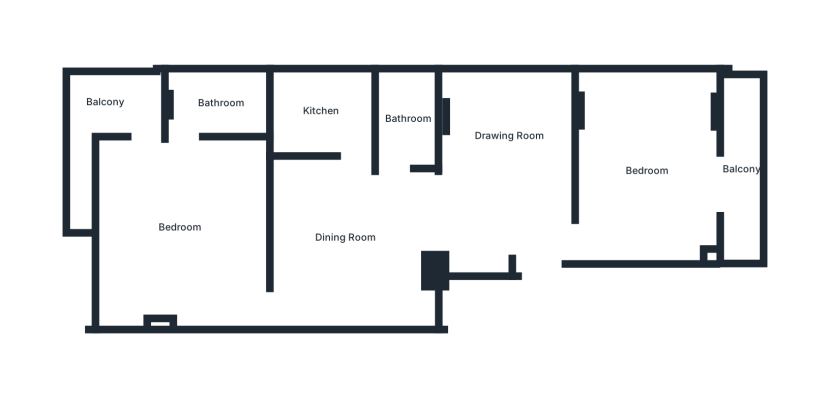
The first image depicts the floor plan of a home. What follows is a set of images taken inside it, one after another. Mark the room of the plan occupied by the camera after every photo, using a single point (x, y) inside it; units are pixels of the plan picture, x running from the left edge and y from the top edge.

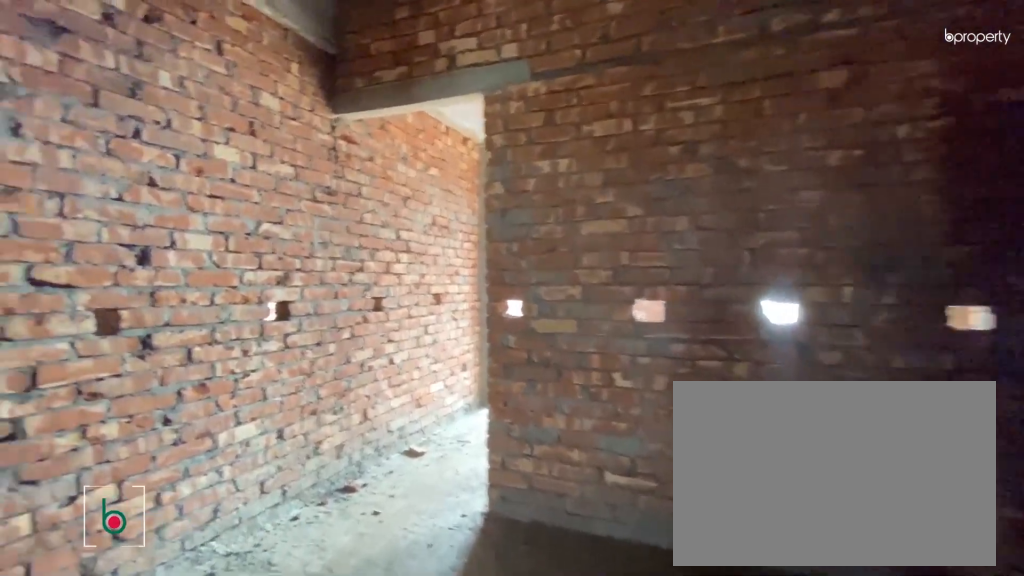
(349, 235)
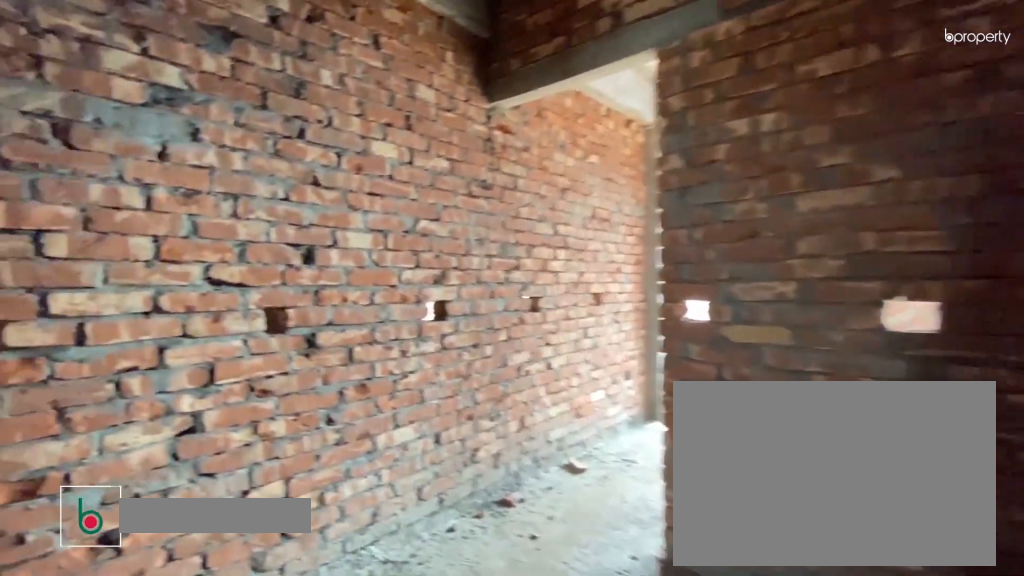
(349, 235)
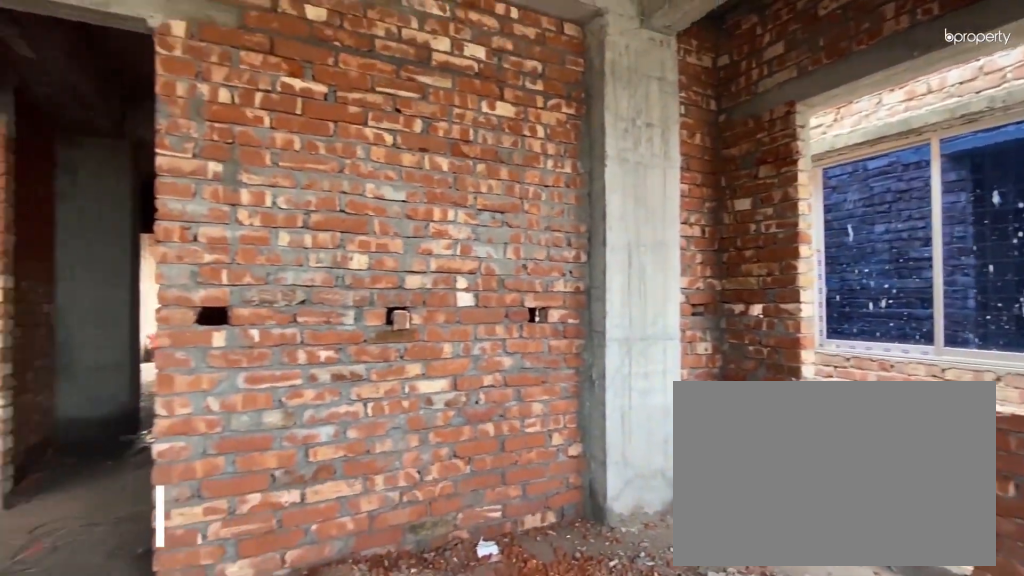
(644, 172)
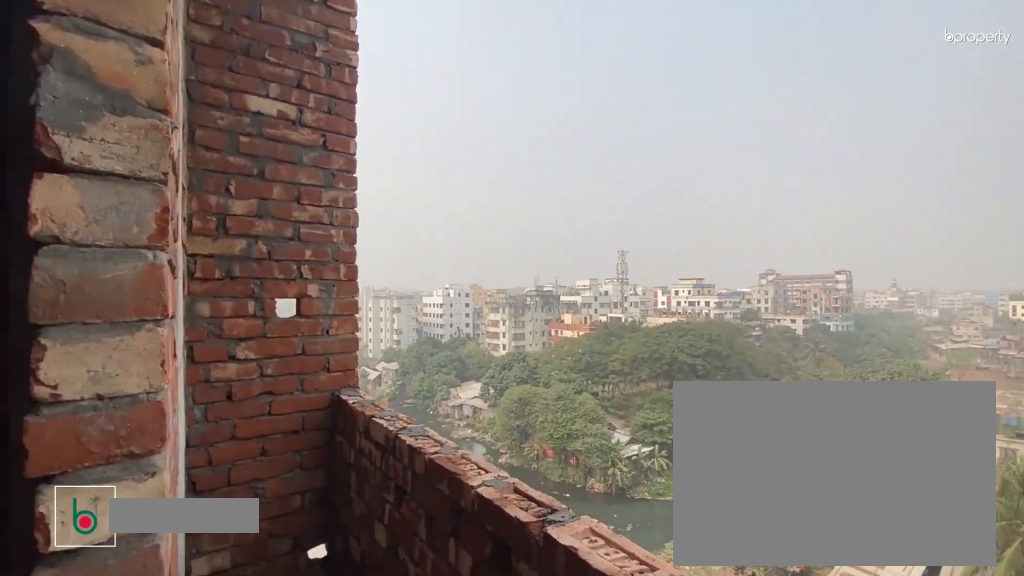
(744, 169)
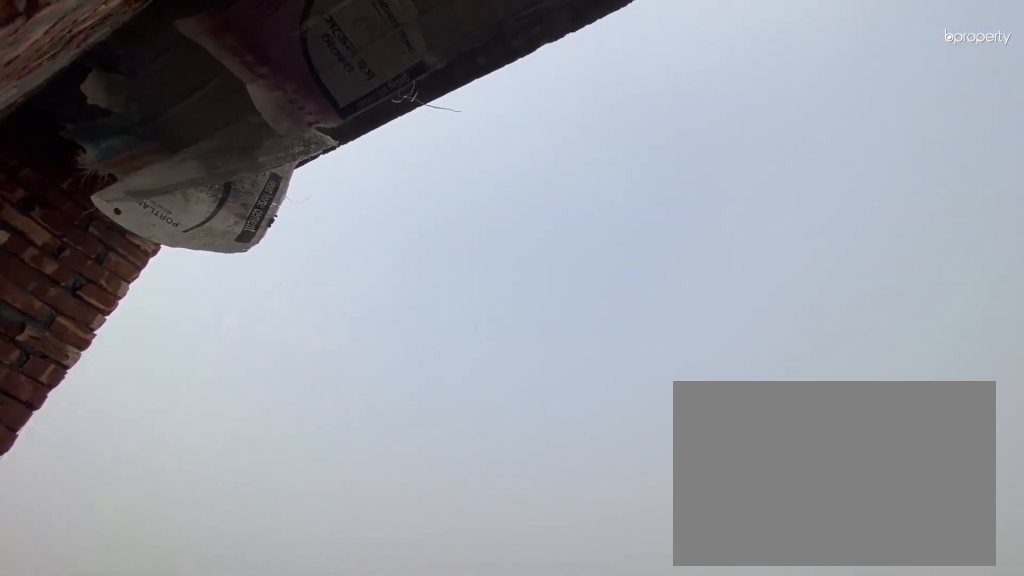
(744, 169)
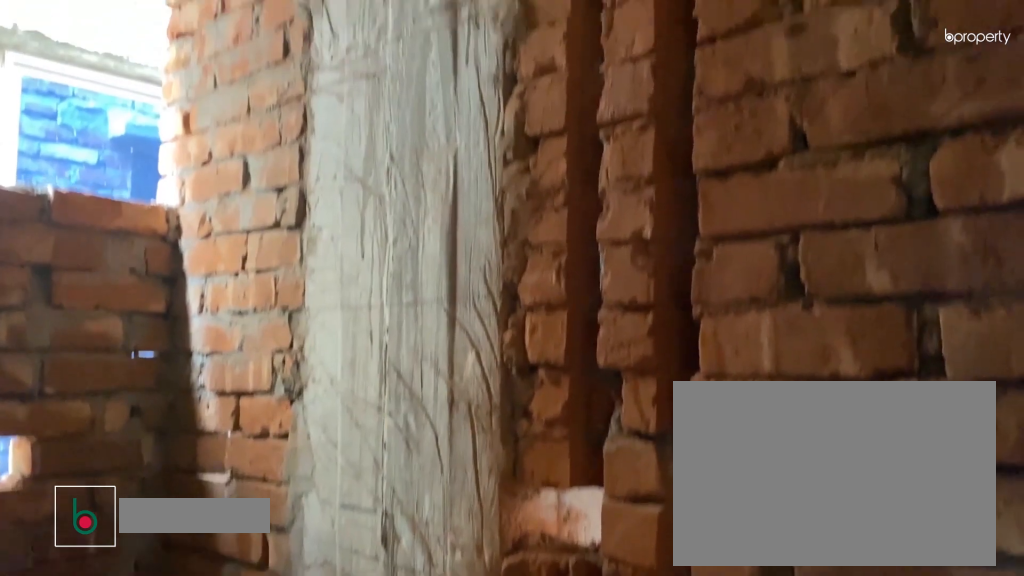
(409, 120)
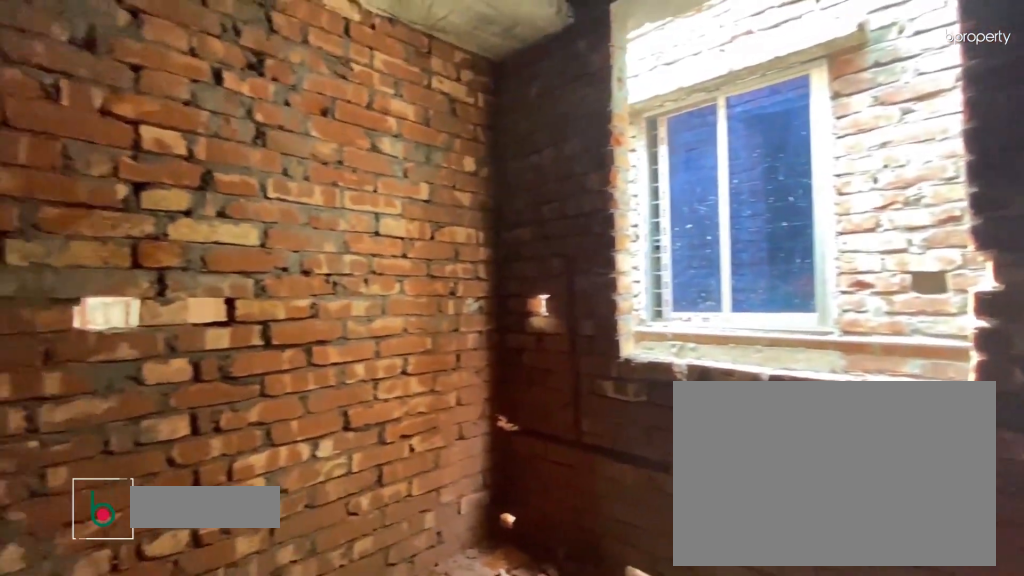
(321, 111)
